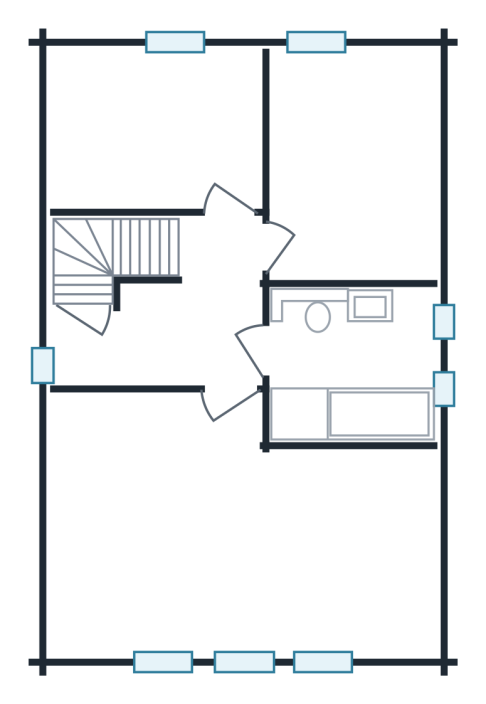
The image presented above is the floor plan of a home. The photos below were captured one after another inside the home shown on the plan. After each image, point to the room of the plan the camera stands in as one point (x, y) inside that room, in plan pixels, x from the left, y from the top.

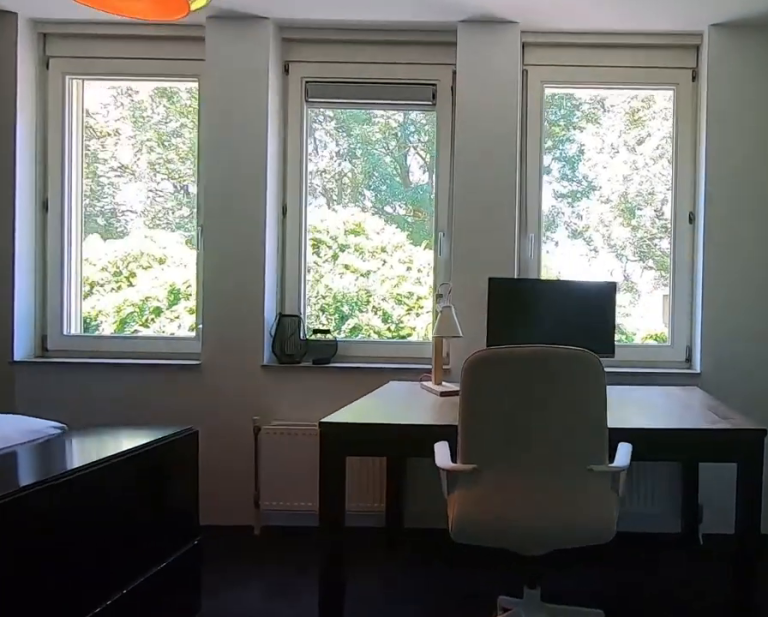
(231, 534)
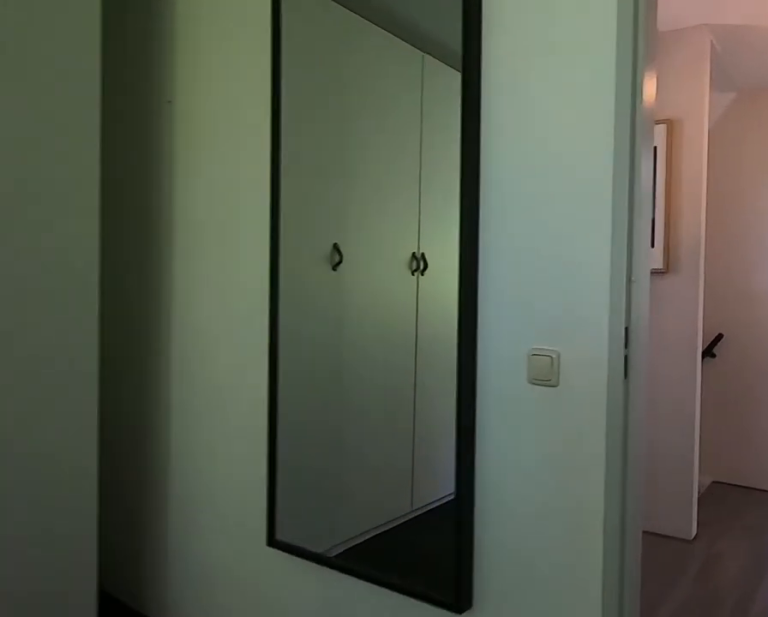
(231, 534)
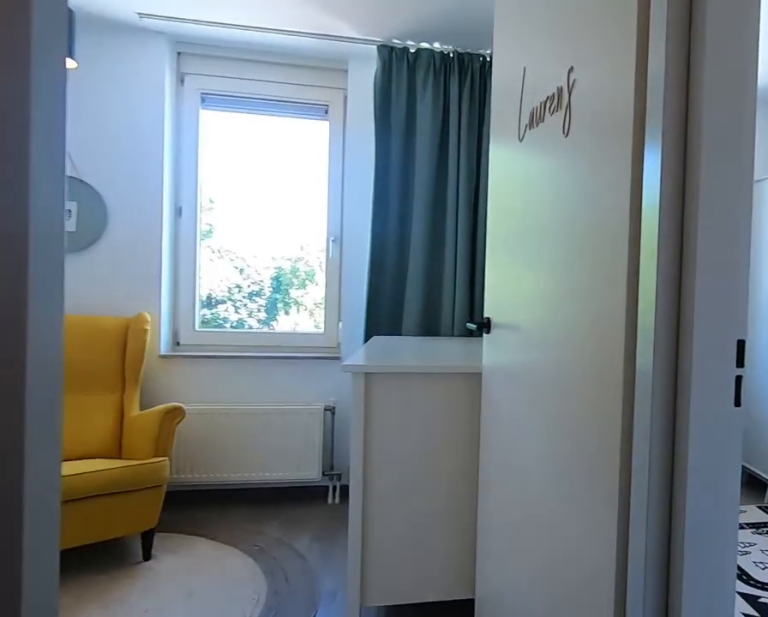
(175, 318)
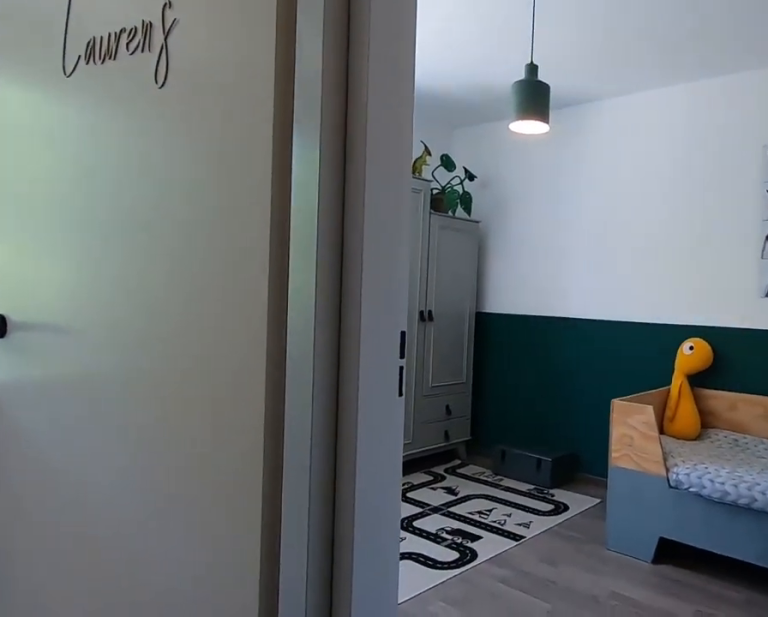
(175, 318)
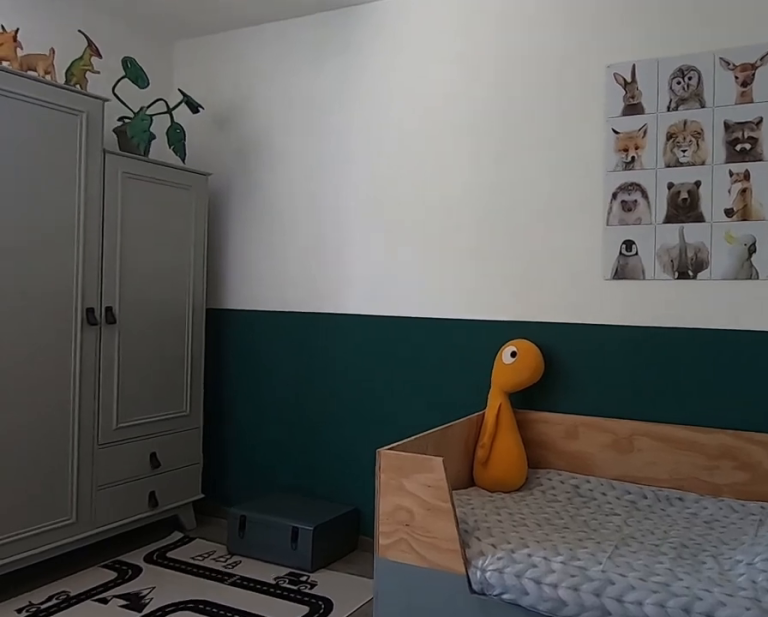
(351, 165)
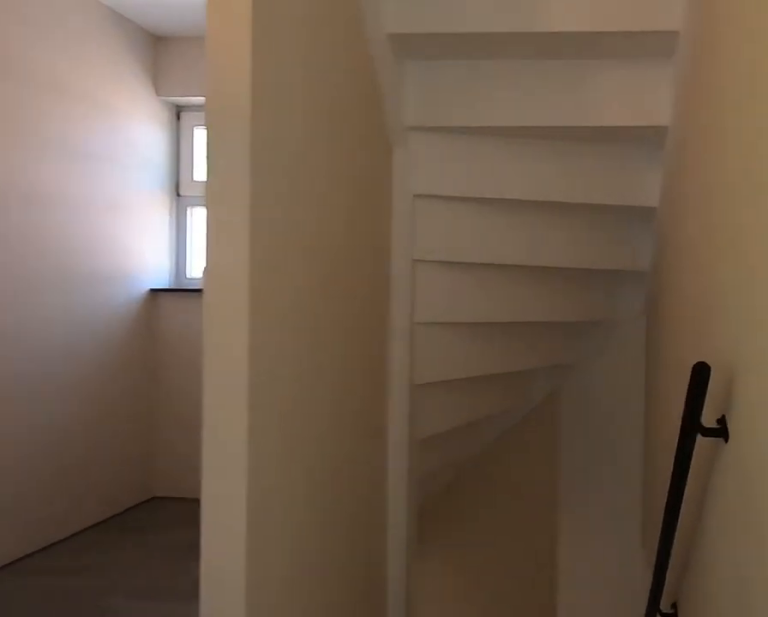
(175, 318)
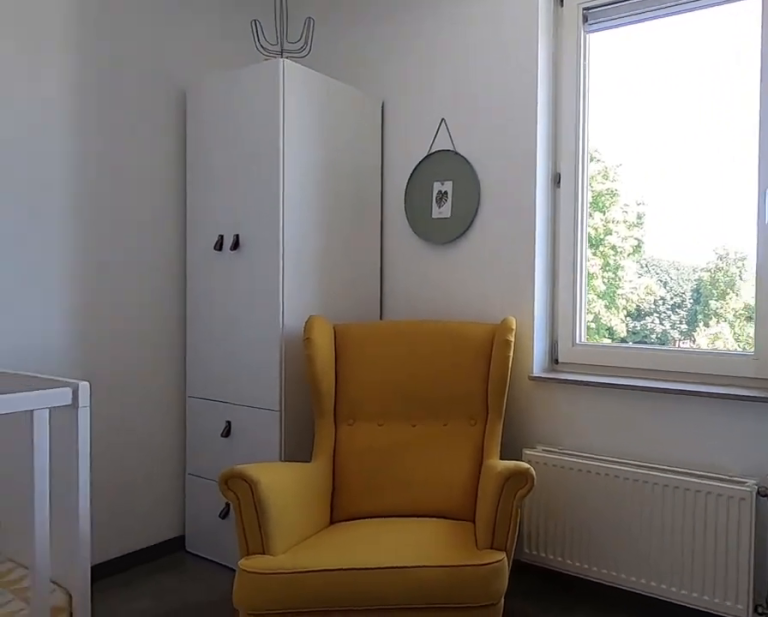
(157, 131)
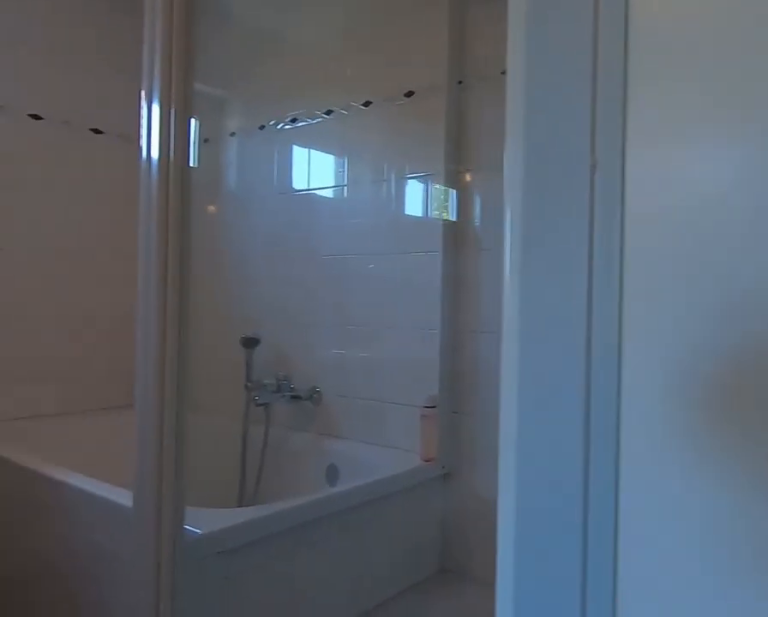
(175, 318)
